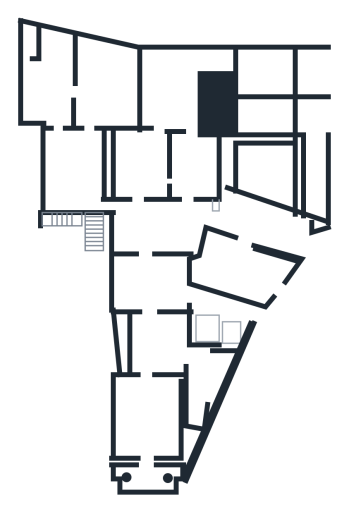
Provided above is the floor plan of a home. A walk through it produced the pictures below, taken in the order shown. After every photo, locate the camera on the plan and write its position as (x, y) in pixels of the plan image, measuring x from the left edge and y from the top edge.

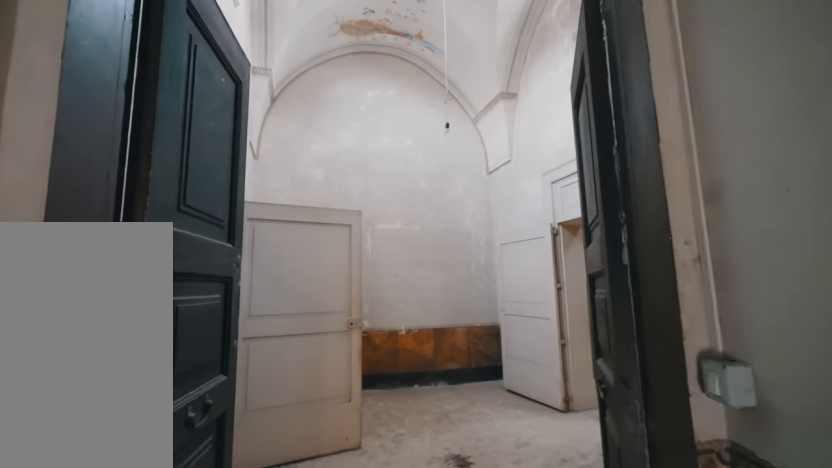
(204, 314)
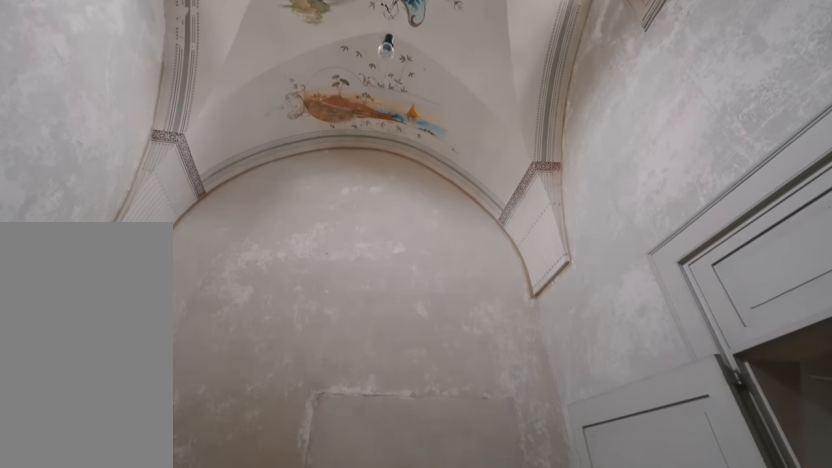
(147, 284)
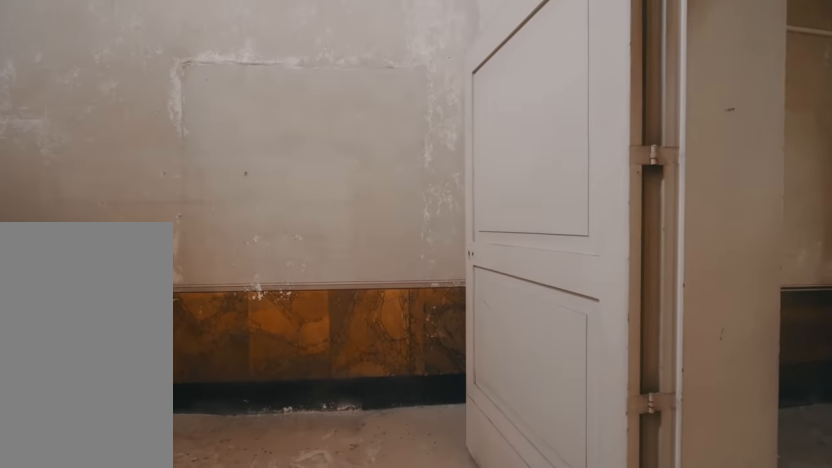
(147, 284)
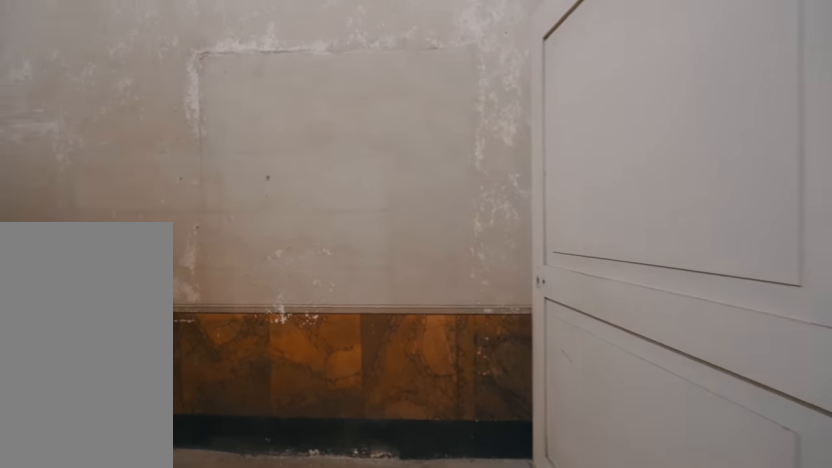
(147, 284)
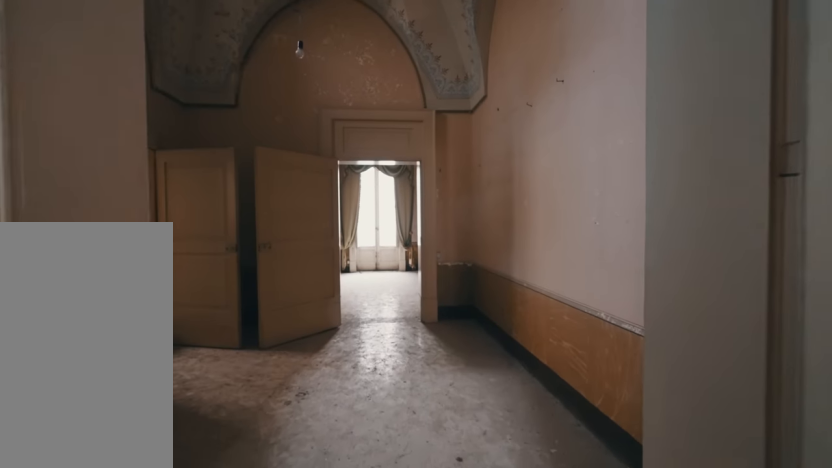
(147, 290)
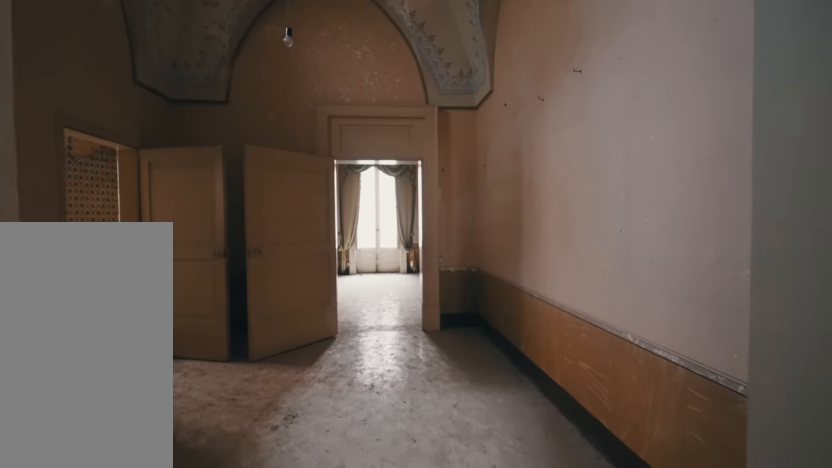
(149, 307)
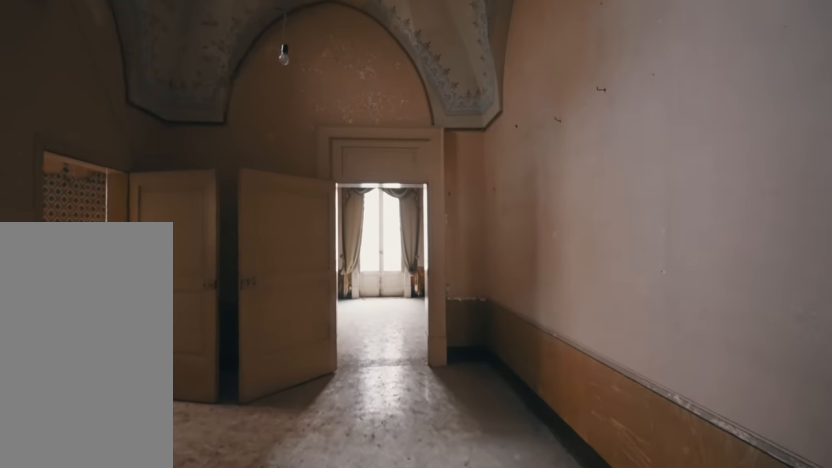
(151, 329)
